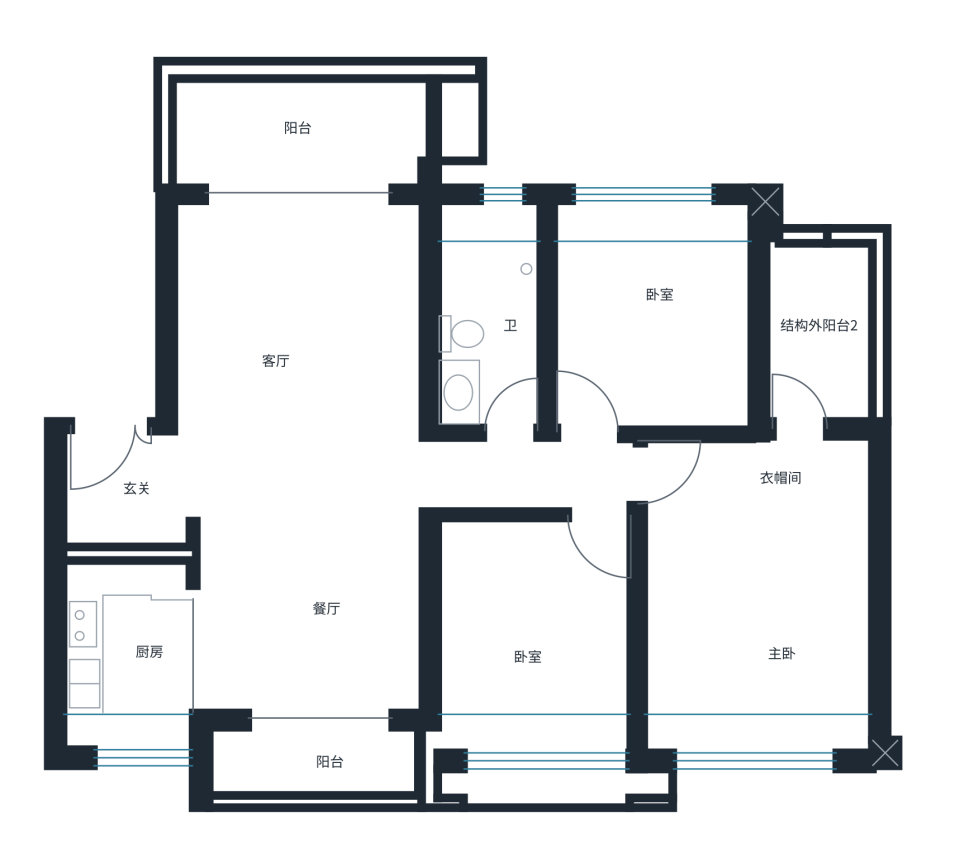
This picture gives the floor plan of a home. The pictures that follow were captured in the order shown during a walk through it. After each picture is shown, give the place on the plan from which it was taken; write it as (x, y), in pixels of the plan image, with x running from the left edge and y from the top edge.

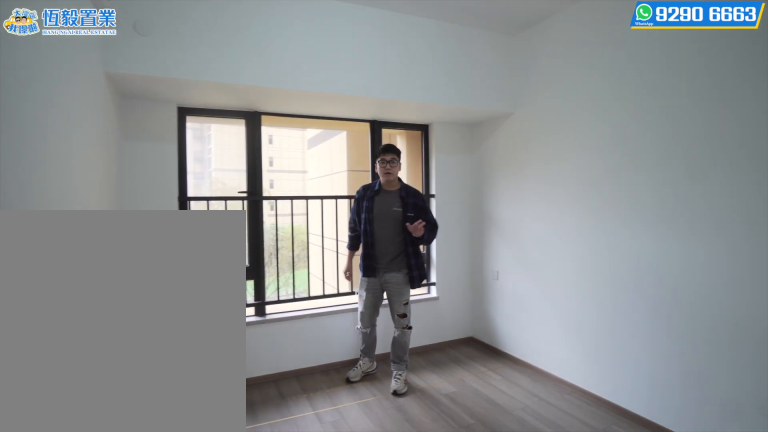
(507, 708)
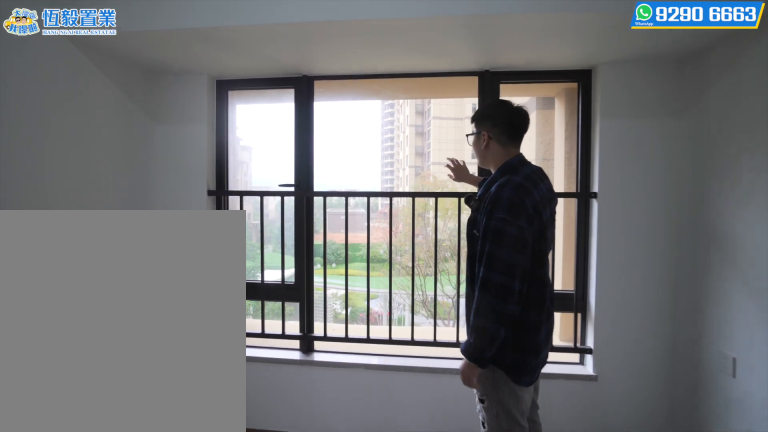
(502, 719)
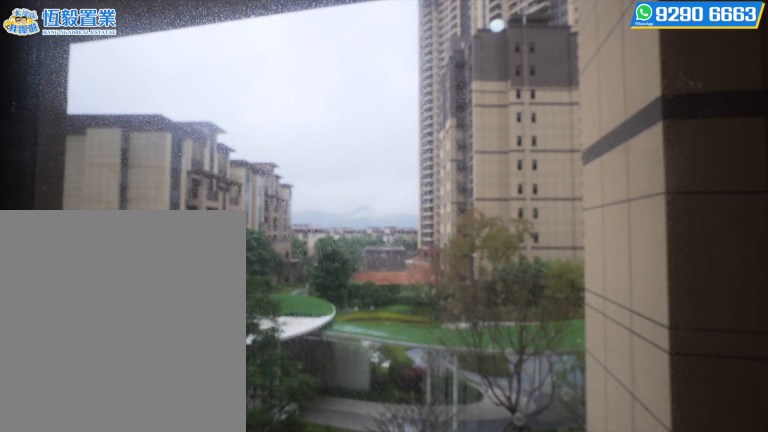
(502, 720)
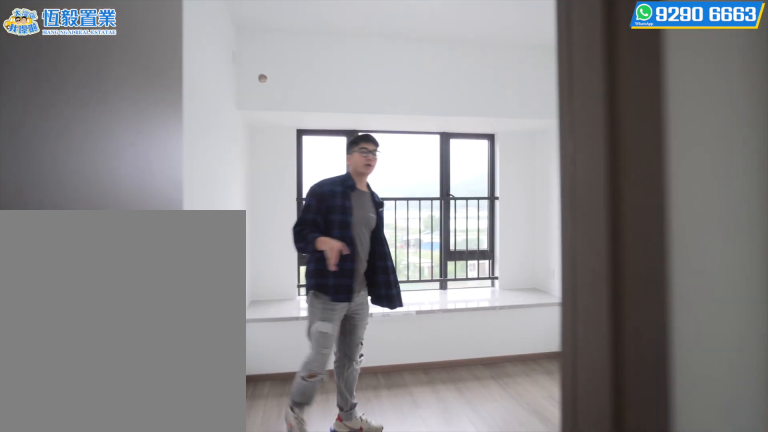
(586, 324)
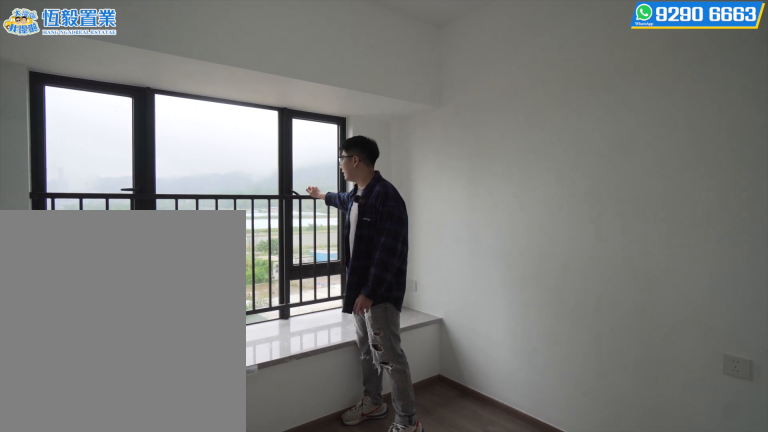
(695, 273)
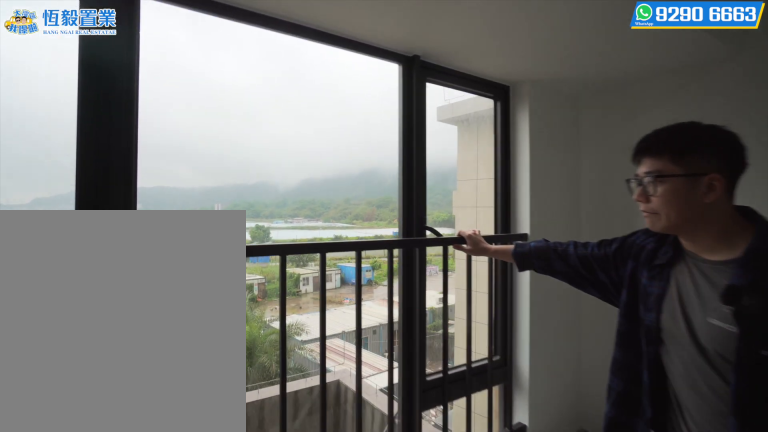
(697, 273)
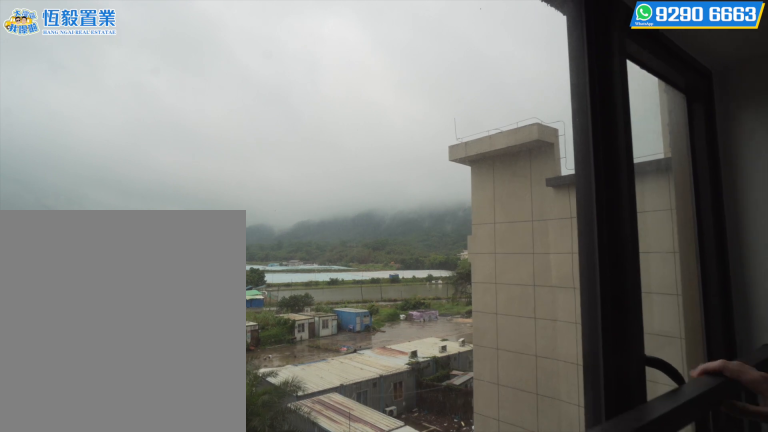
(697, 274)
